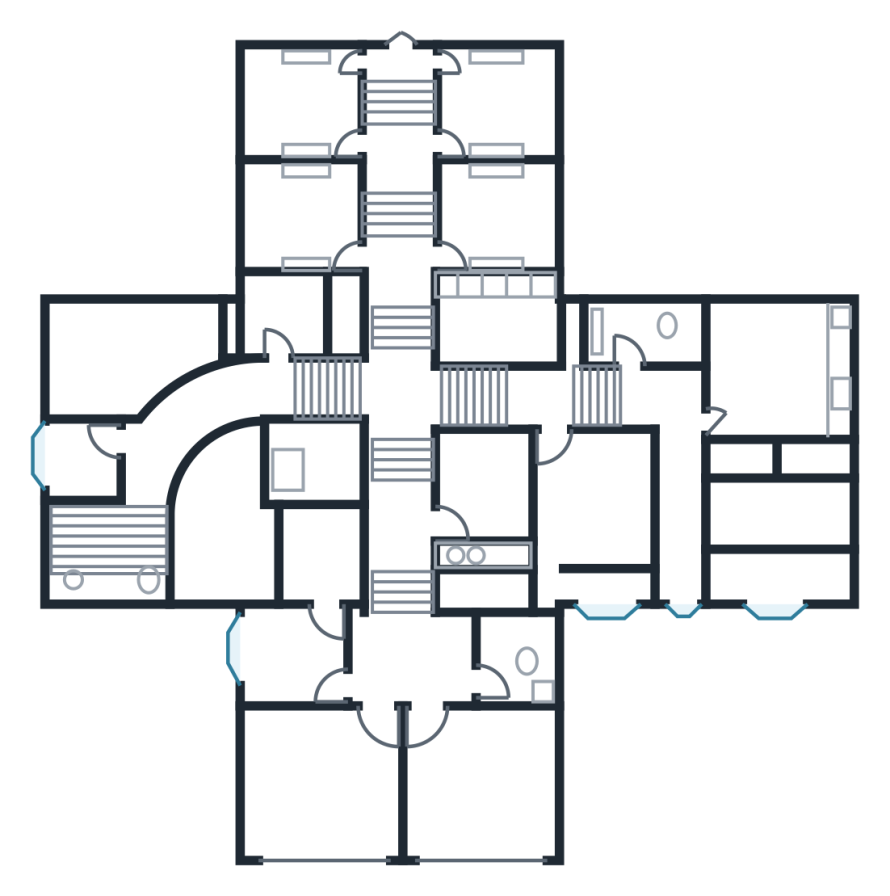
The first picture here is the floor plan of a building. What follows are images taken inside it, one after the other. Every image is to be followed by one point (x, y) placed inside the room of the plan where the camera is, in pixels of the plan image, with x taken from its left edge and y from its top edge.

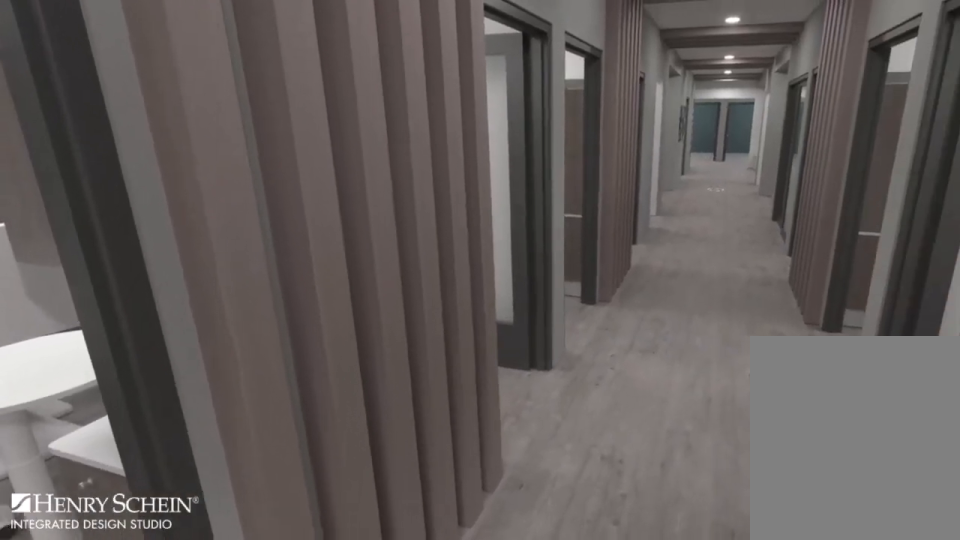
(400, 113)
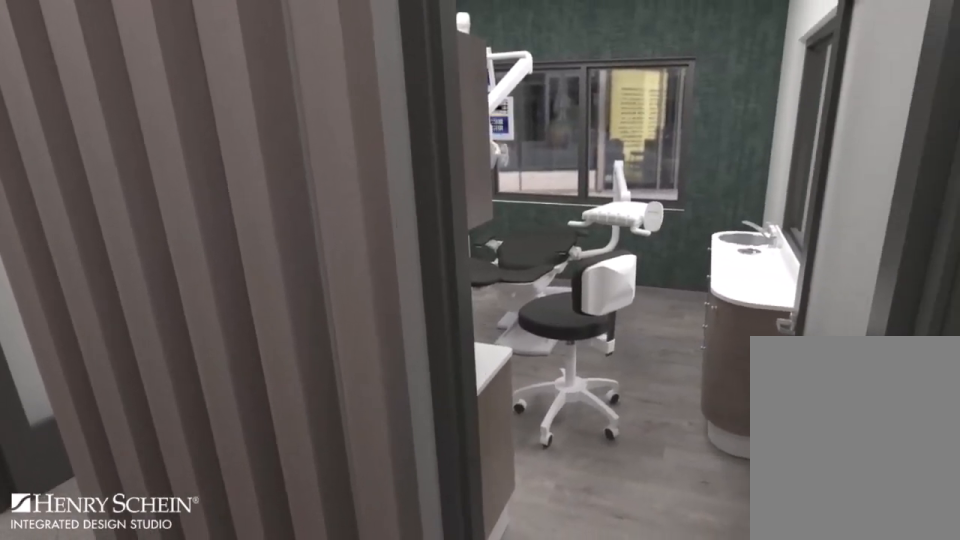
(400, 113)
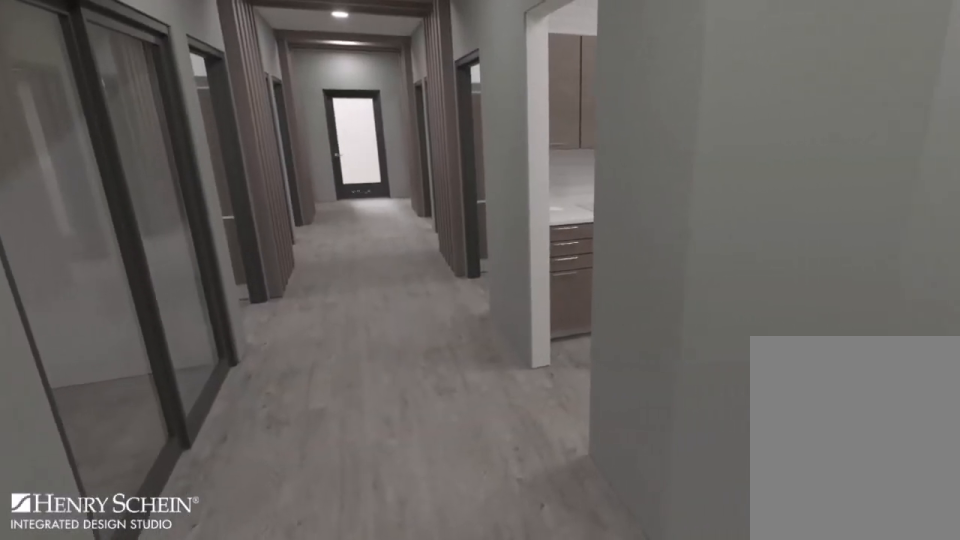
(401, 395)
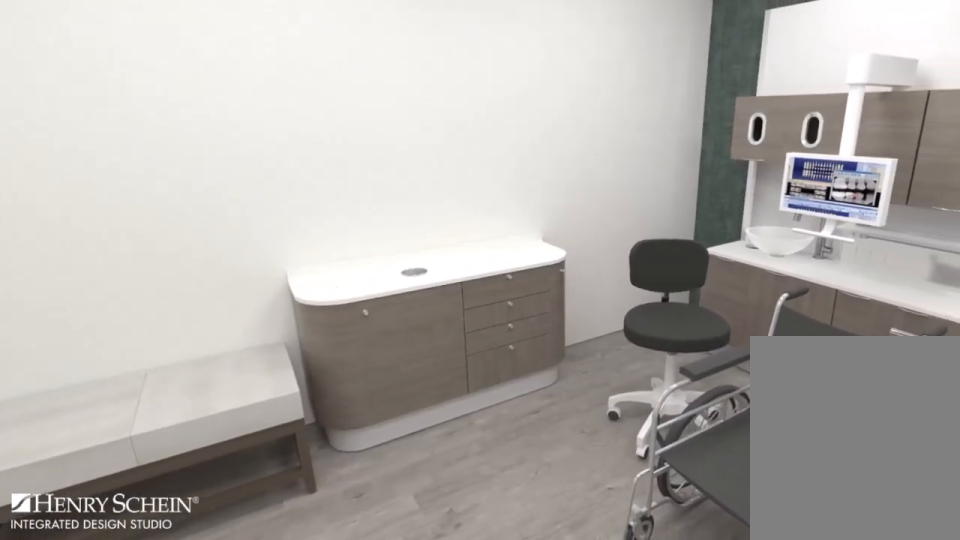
(578, 479)
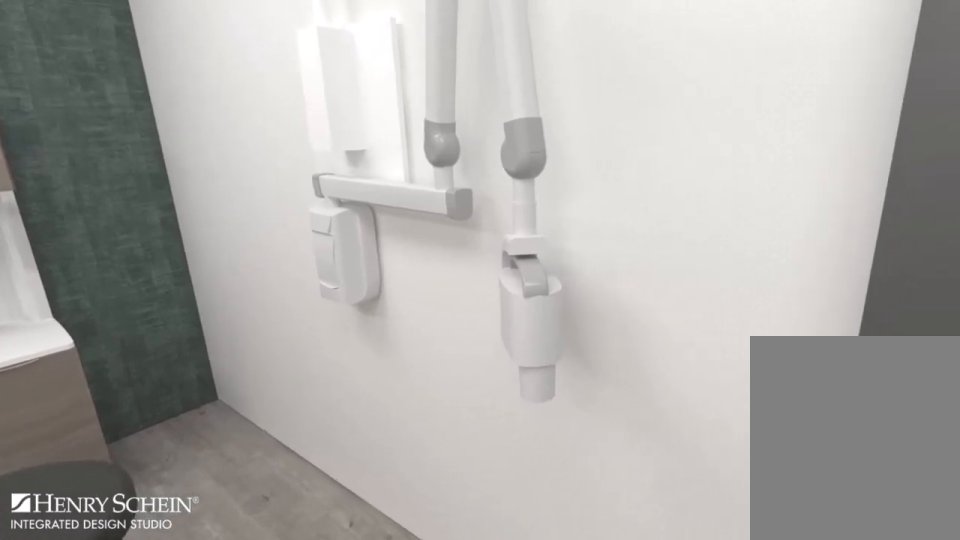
(578, 479)
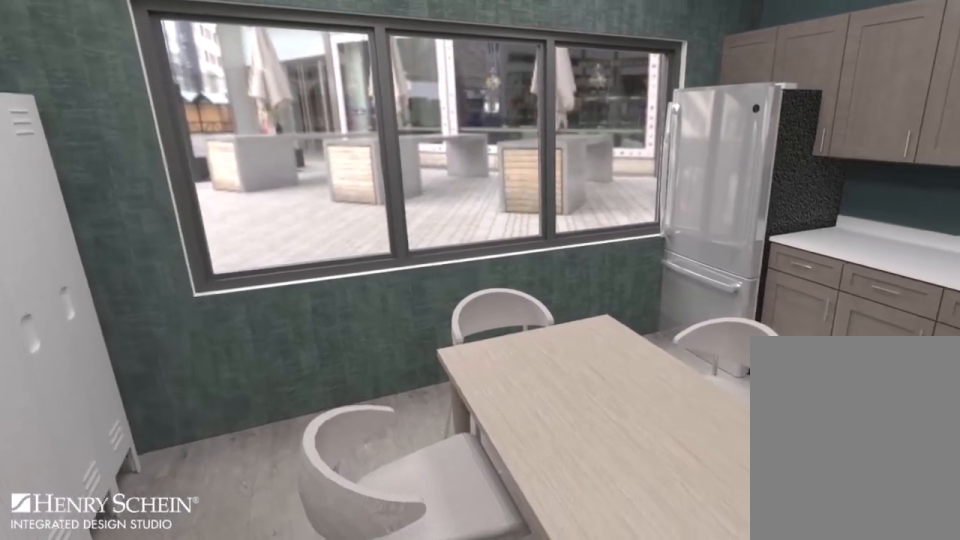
(763, 371)
